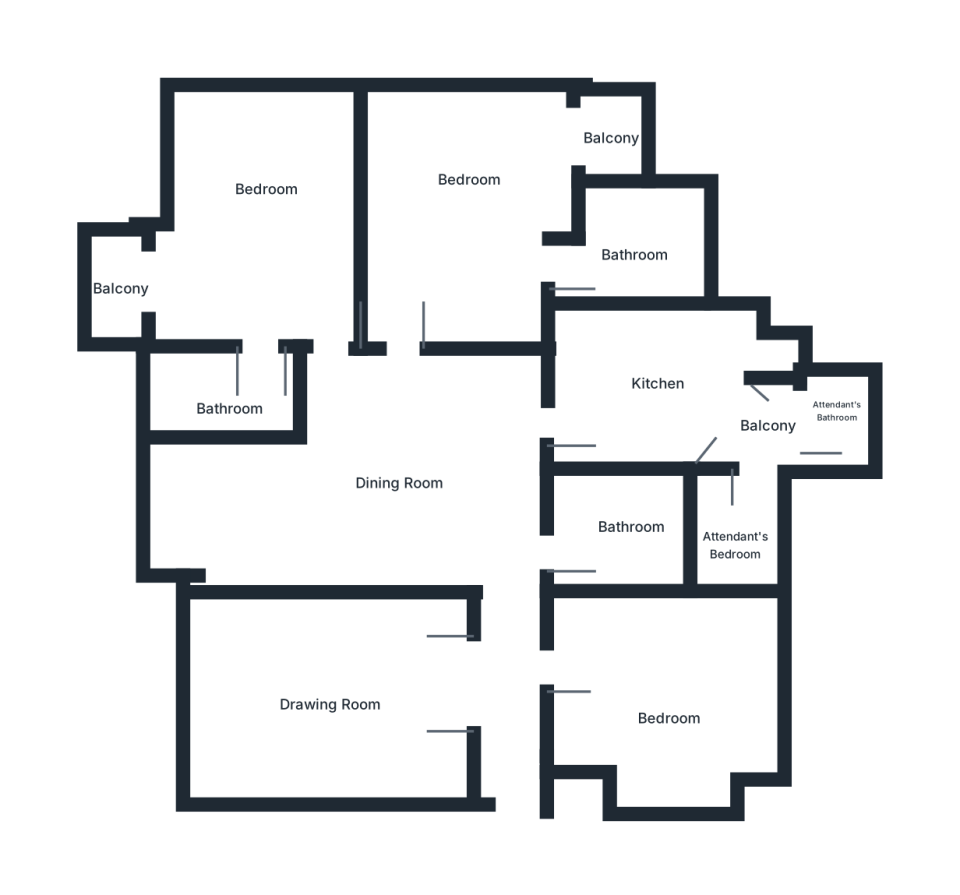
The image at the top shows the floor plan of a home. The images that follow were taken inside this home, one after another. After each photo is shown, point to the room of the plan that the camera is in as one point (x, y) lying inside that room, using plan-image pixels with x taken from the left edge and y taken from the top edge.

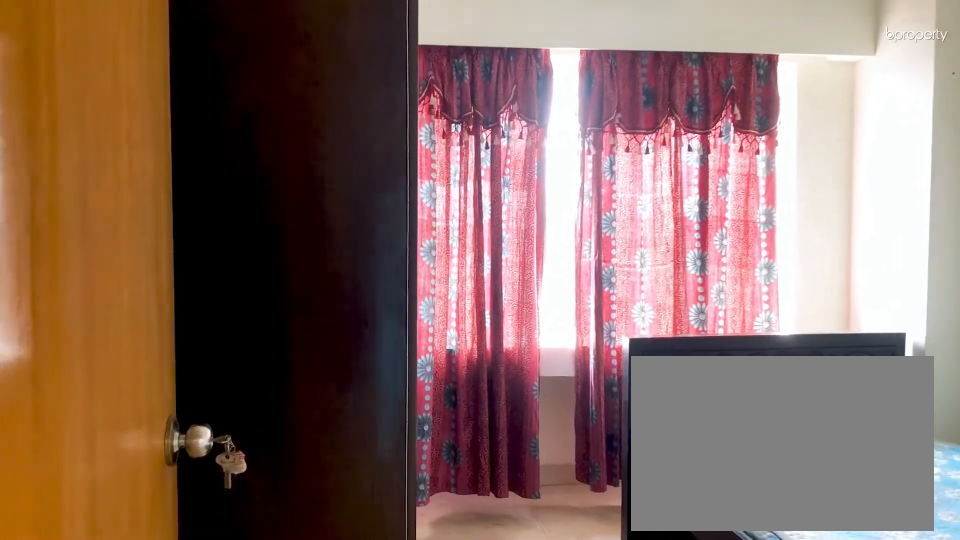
(596, 683)
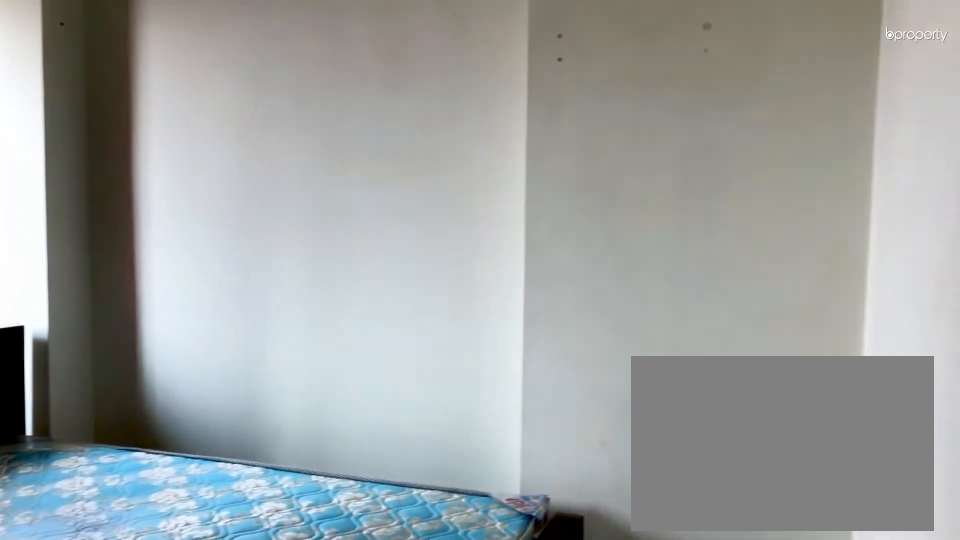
(689, 695)
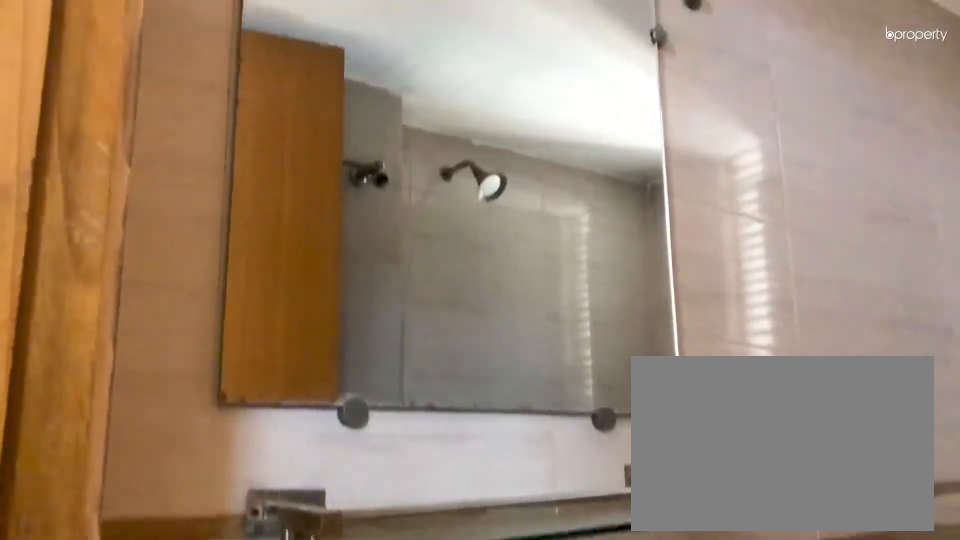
(615, 530)
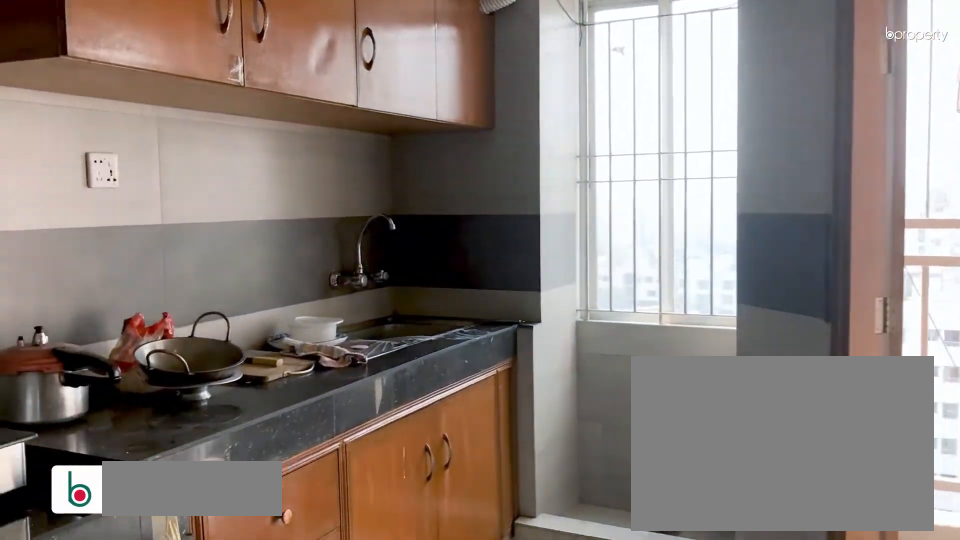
(606, 413)
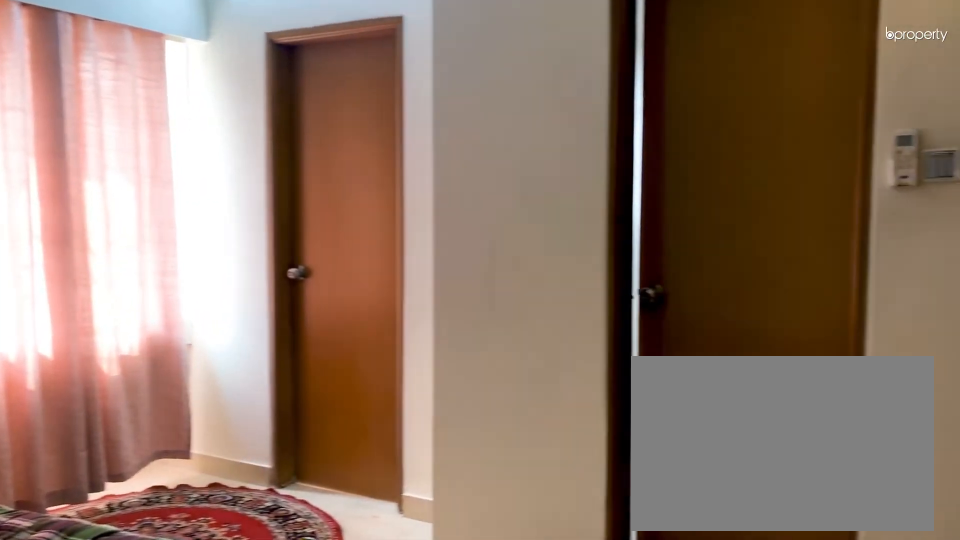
(470, 195)
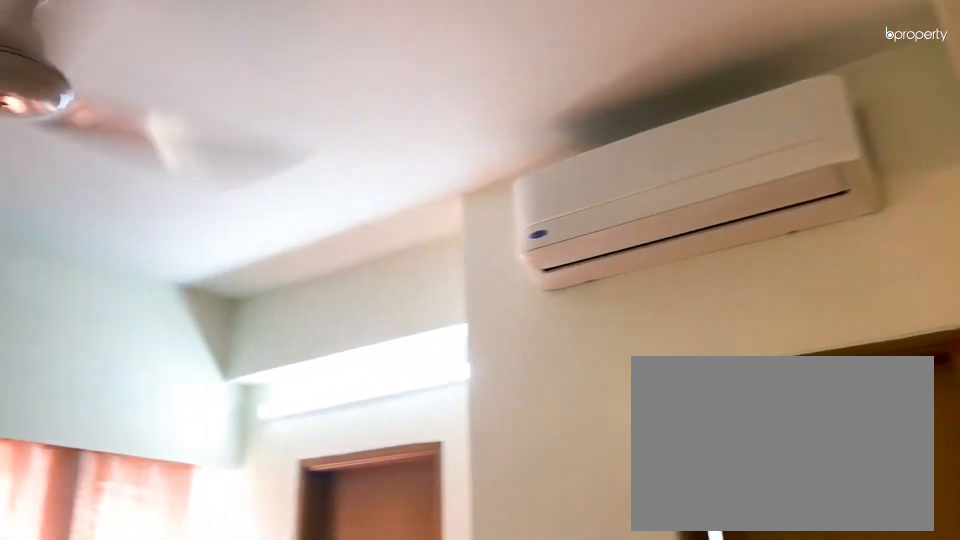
(471, 196)
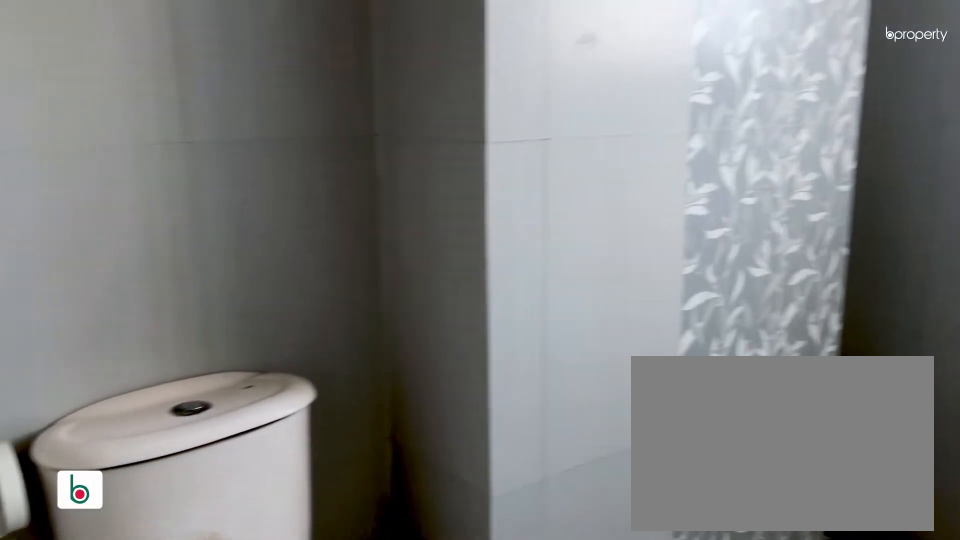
(651, 265)
